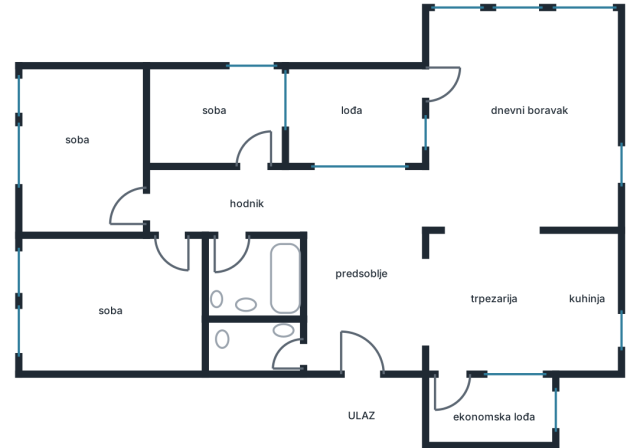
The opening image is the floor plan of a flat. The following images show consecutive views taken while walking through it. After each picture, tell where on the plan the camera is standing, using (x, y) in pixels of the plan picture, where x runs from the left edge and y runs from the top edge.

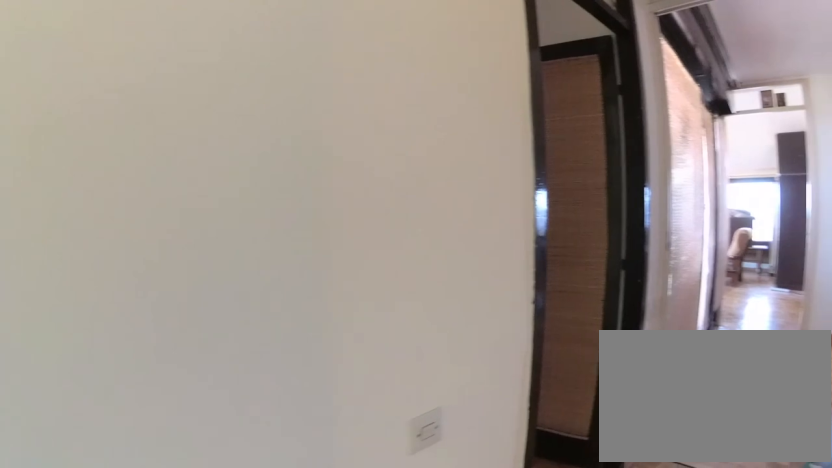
(161, 223)
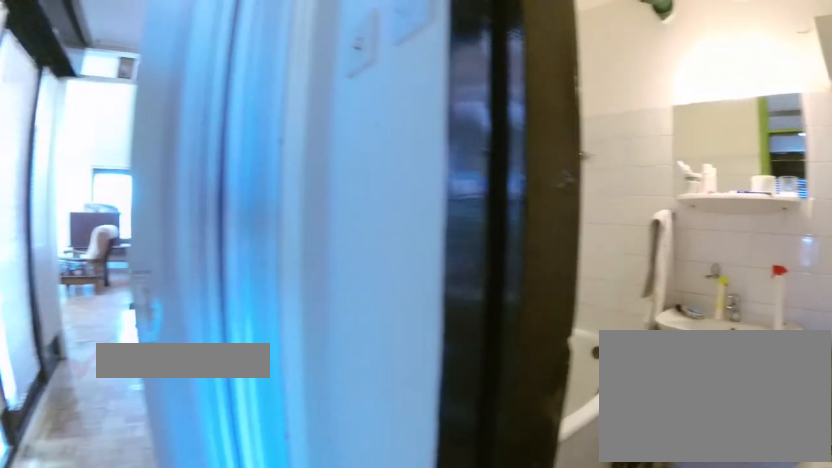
(205, 217)
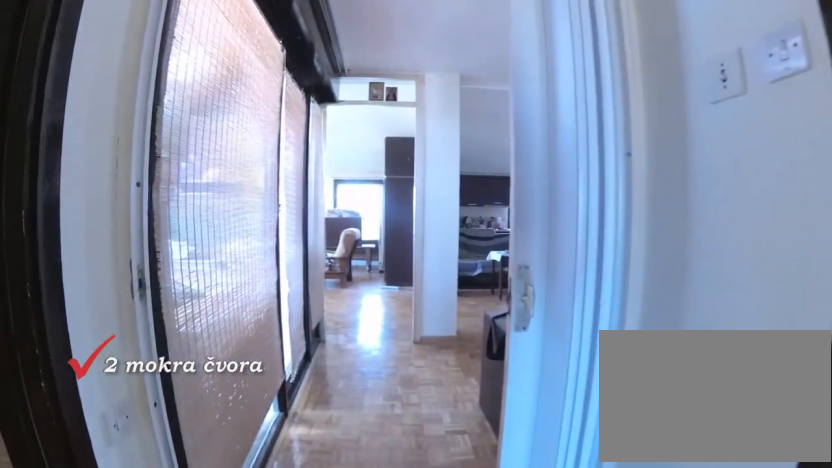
(206, 205)
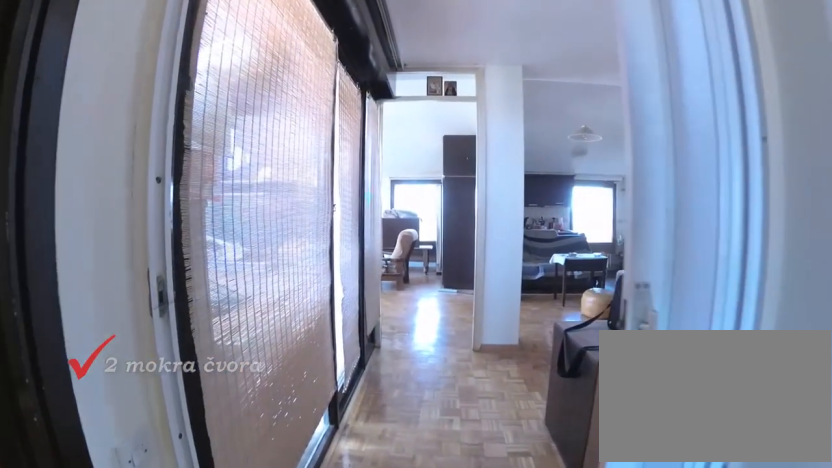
(222, 202)
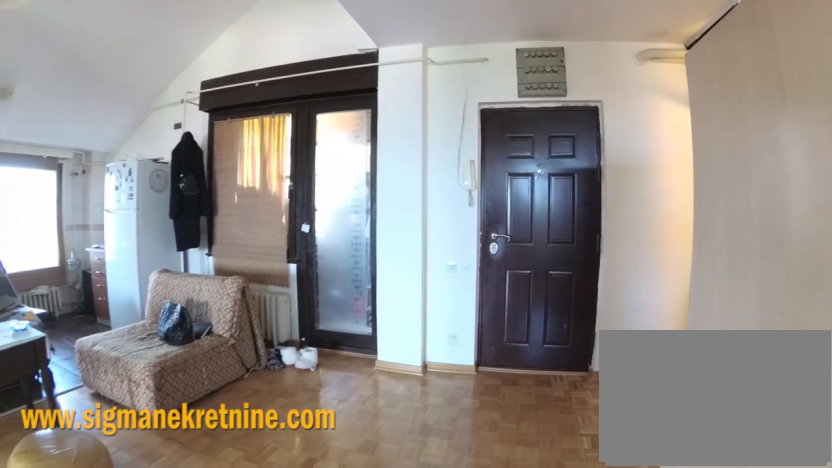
(352, 255)
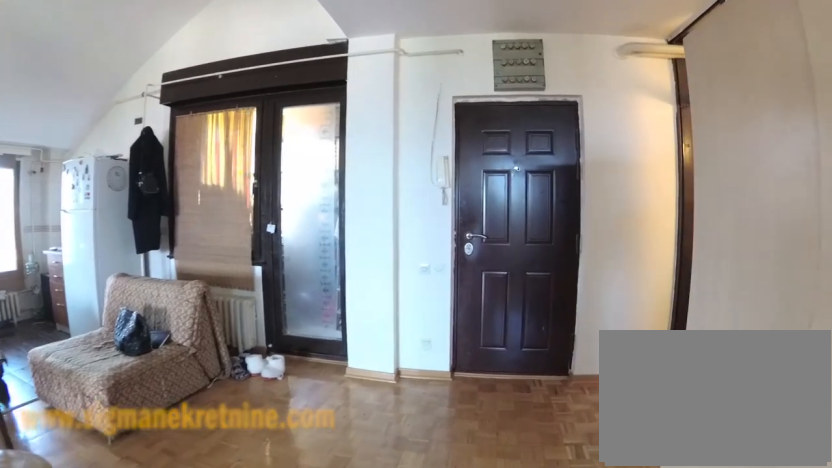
(352, 259)
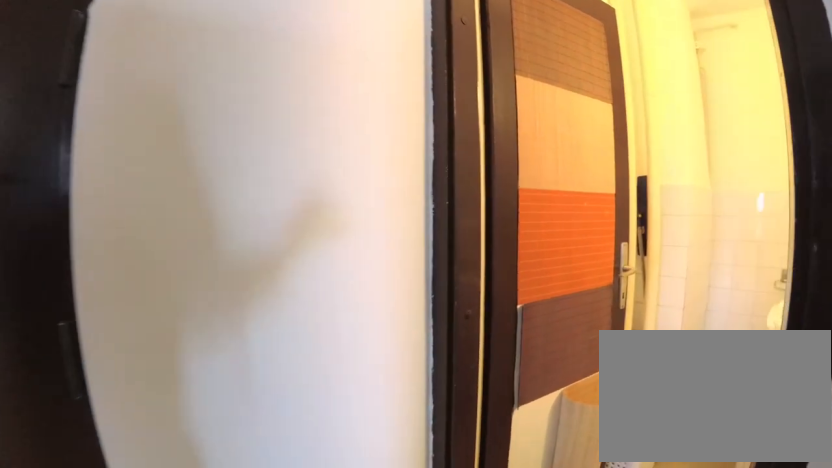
(363, 315)
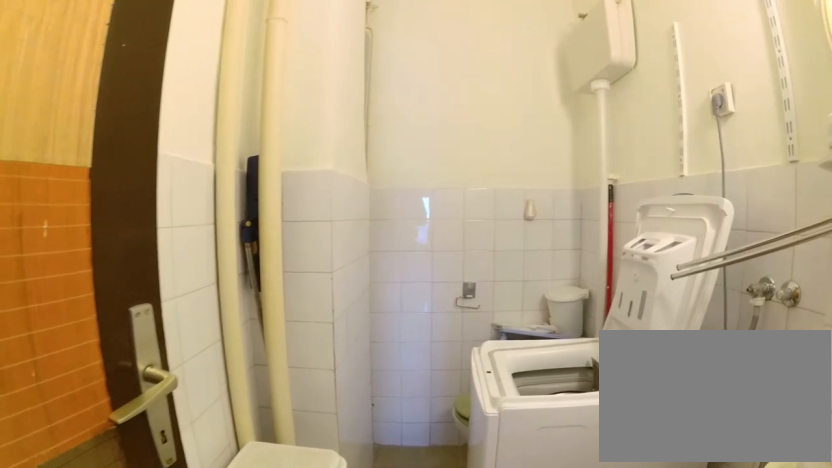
(322, 342)
